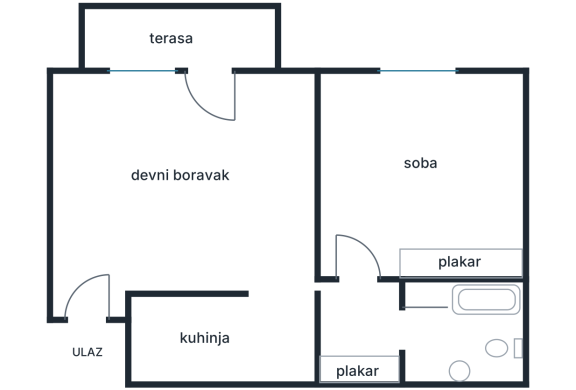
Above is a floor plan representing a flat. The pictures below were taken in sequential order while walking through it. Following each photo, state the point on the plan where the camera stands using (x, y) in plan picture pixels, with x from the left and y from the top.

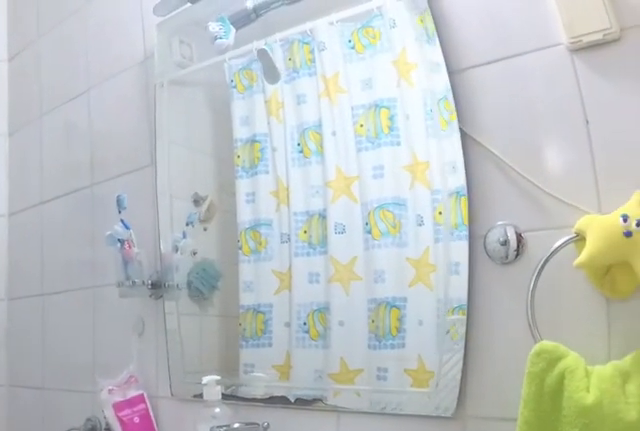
(422, 311)
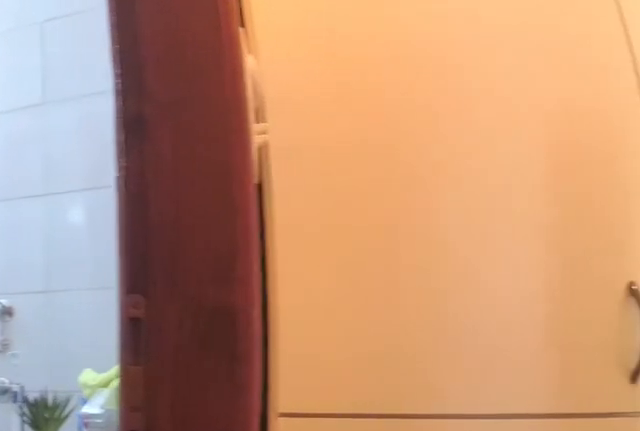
(356, 280)
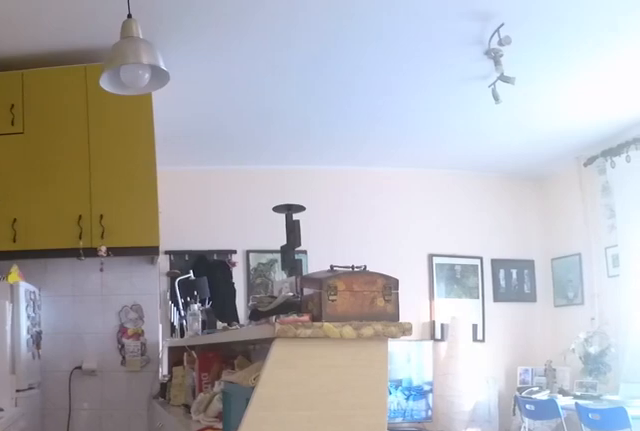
(314, 316)
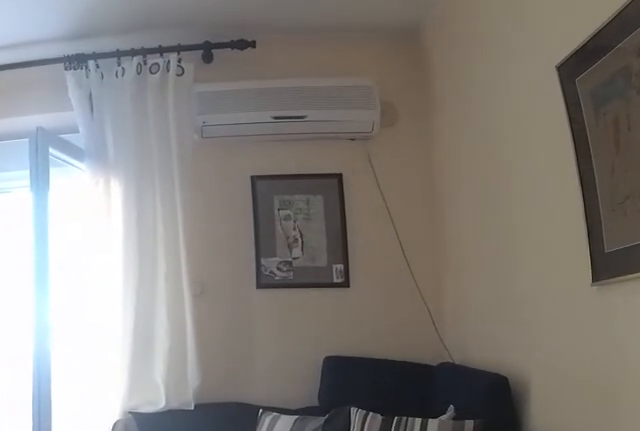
(225, 233)
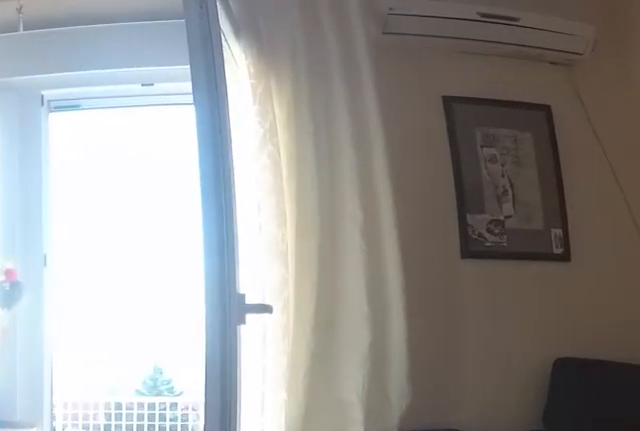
(215, 196)
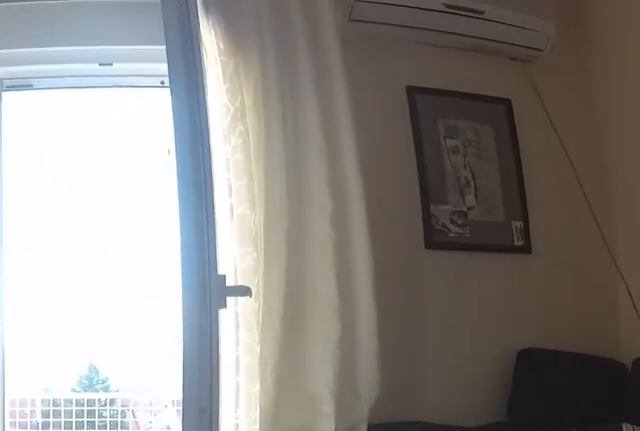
(215, 189)
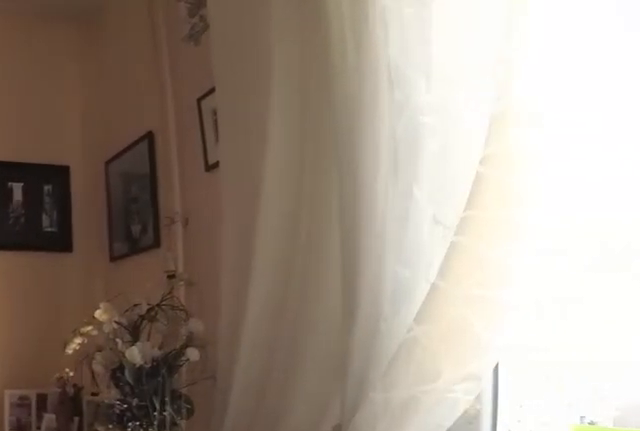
(226, 106)
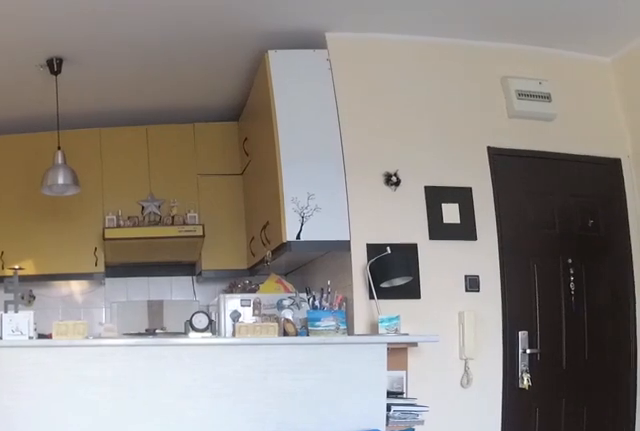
(209, 98)
